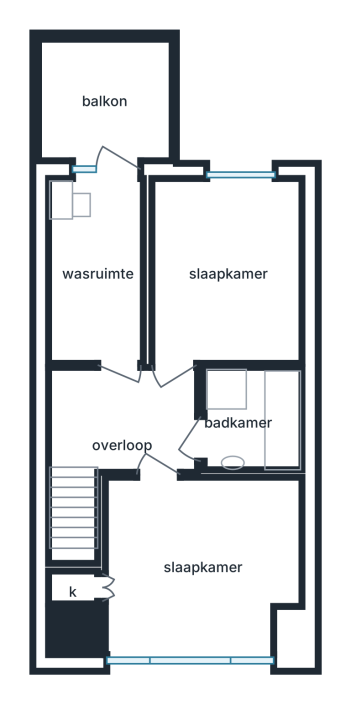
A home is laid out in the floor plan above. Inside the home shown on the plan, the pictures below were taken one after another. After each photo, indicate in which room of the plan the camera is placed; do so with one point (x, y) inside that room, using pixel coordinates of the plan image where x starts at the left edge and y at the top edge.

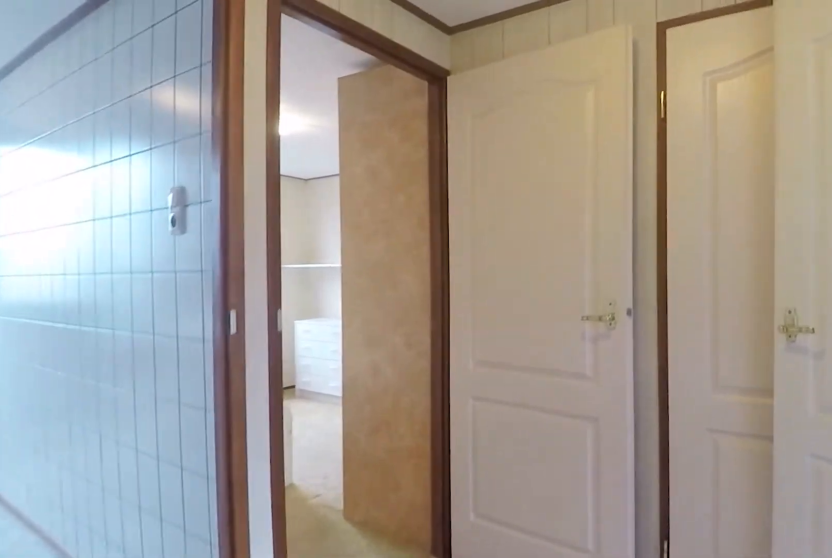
(128, 421)
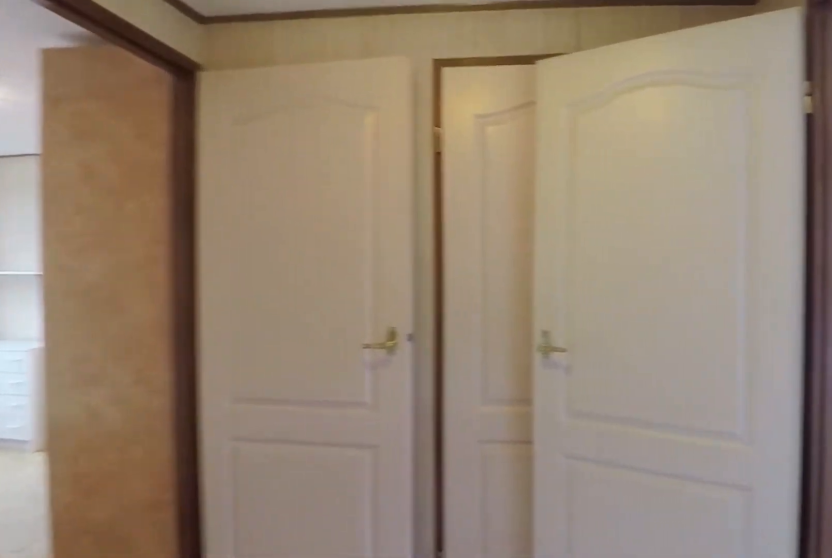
(128, 421)
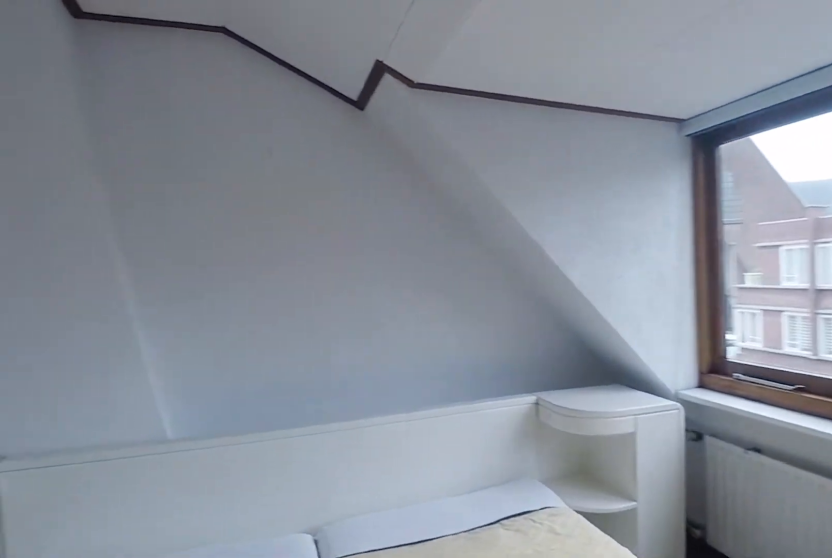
(198, 565)
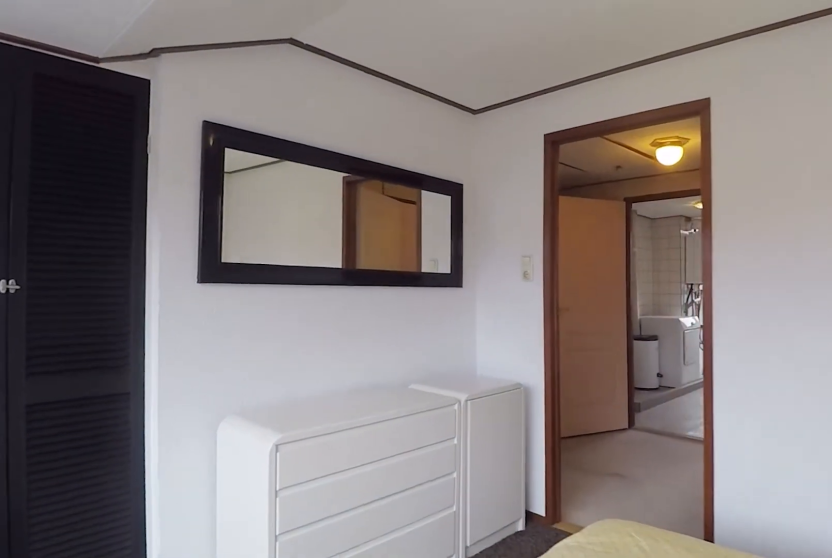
(198, 565)
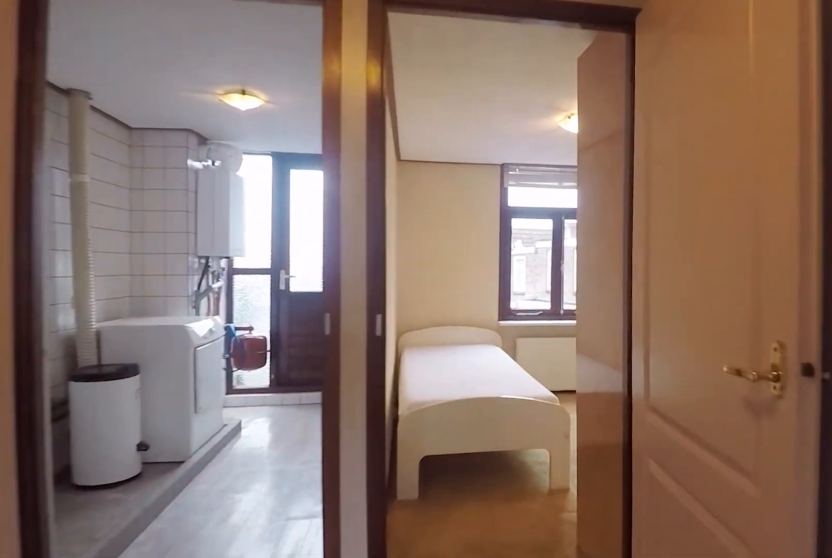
(127, 421)
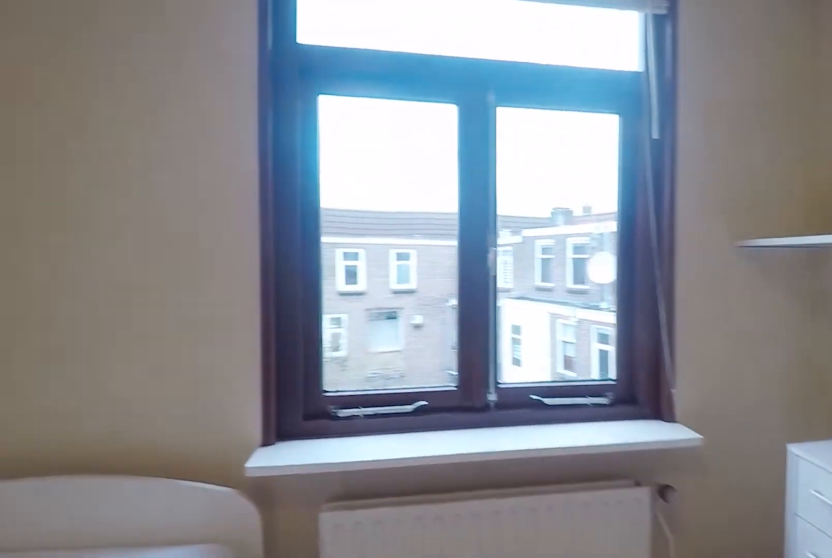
(227, 270)
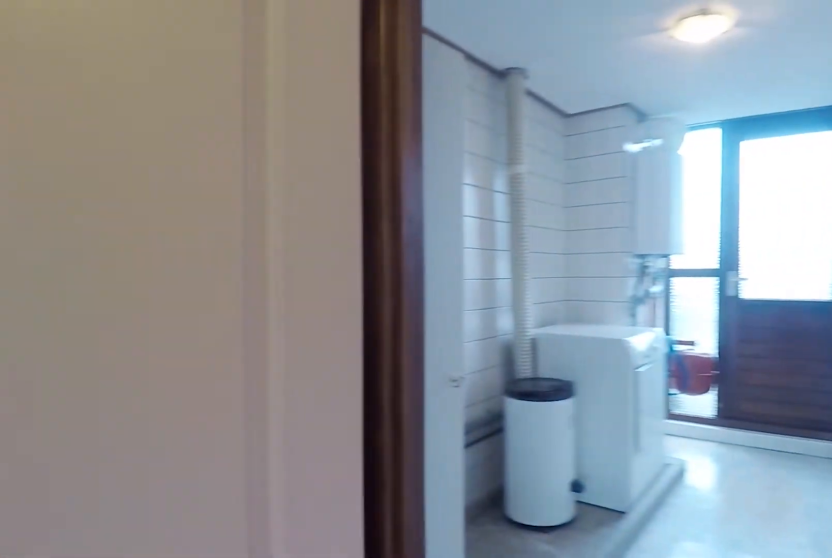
(127, 421)
